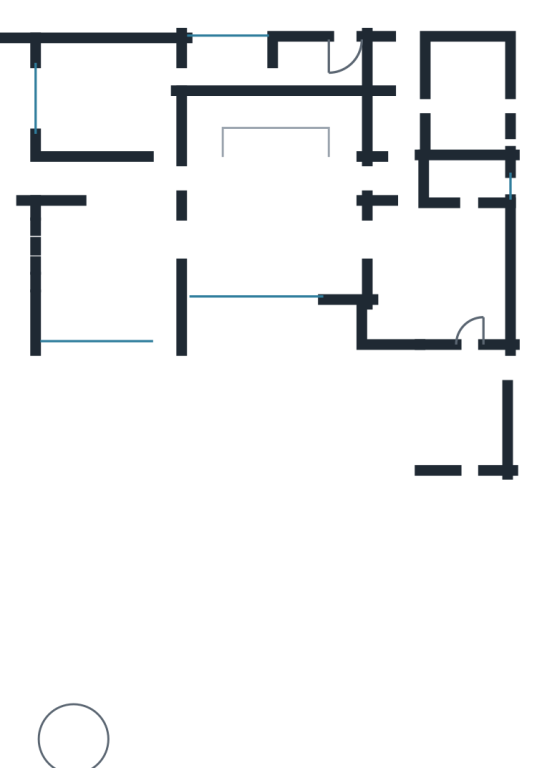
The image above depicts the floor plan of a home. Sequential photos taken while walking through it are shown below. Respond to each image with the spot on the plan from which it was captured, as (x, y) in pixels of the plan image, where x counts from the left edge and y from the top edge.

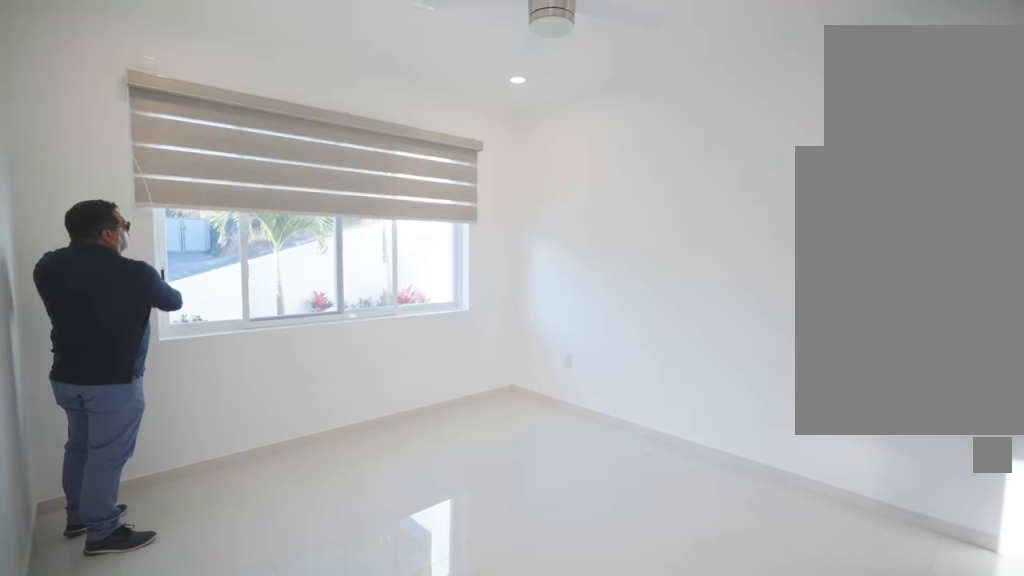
(161, 127)
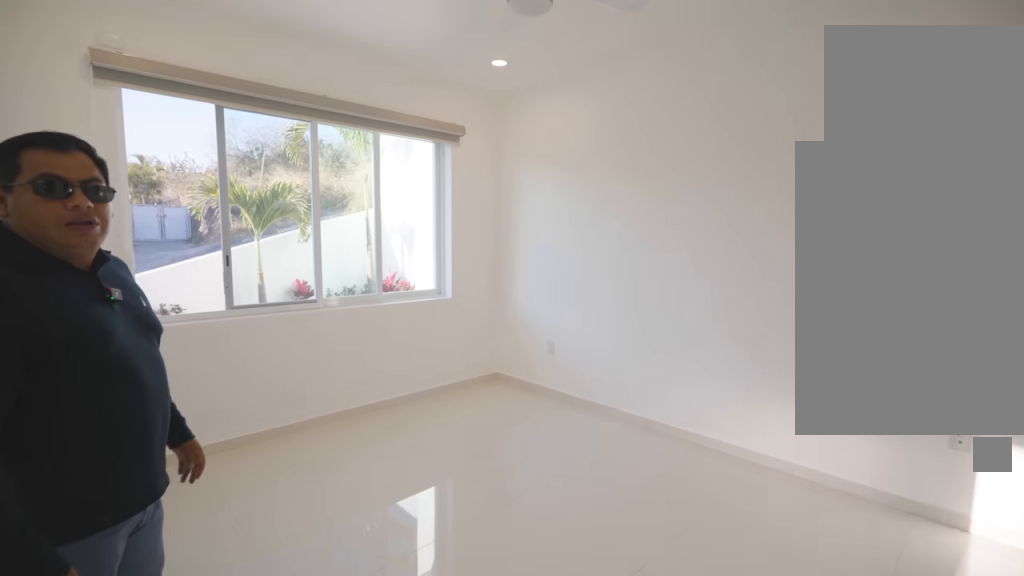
(161, 127)
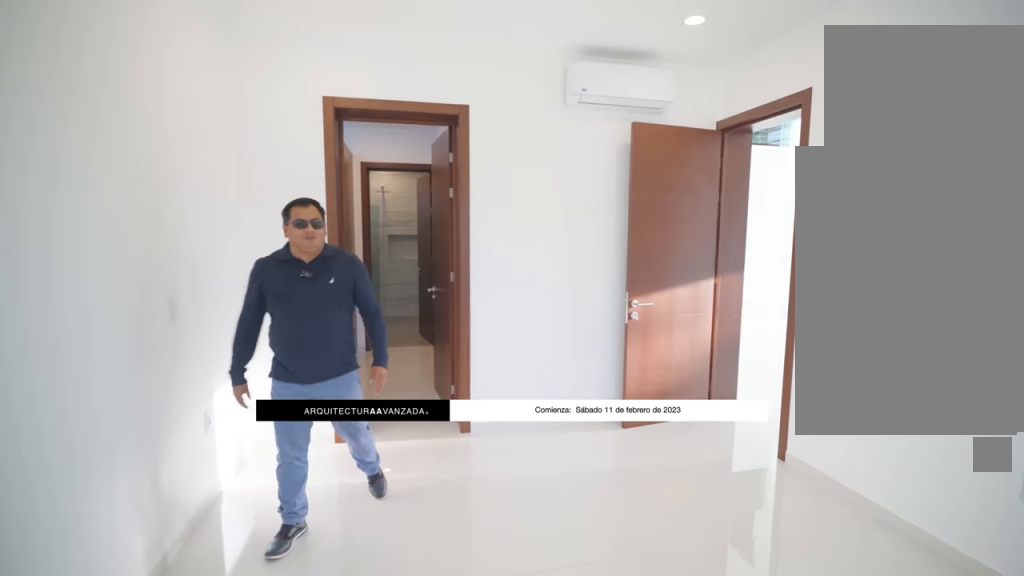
(83, 116)
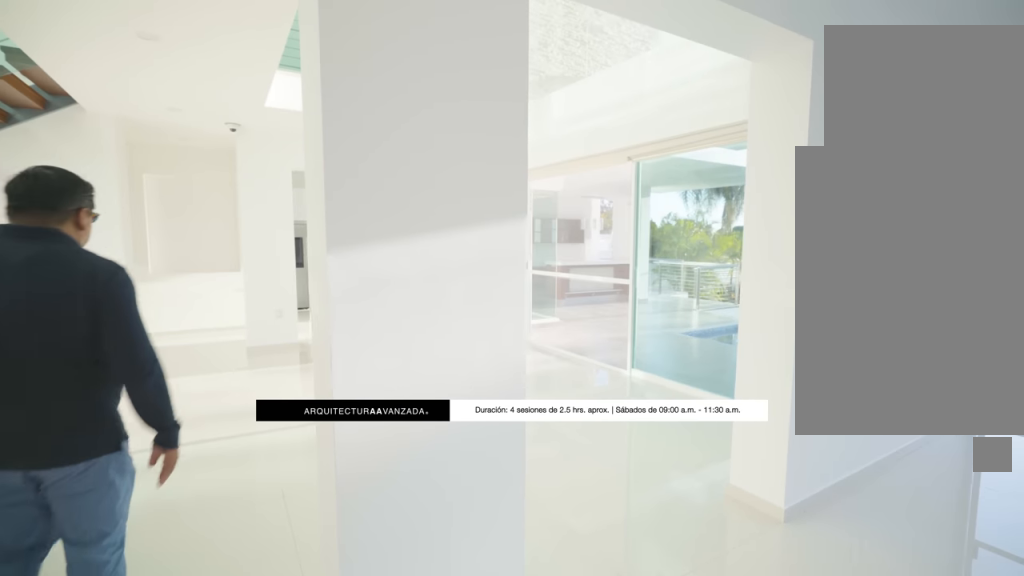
(179, 232)
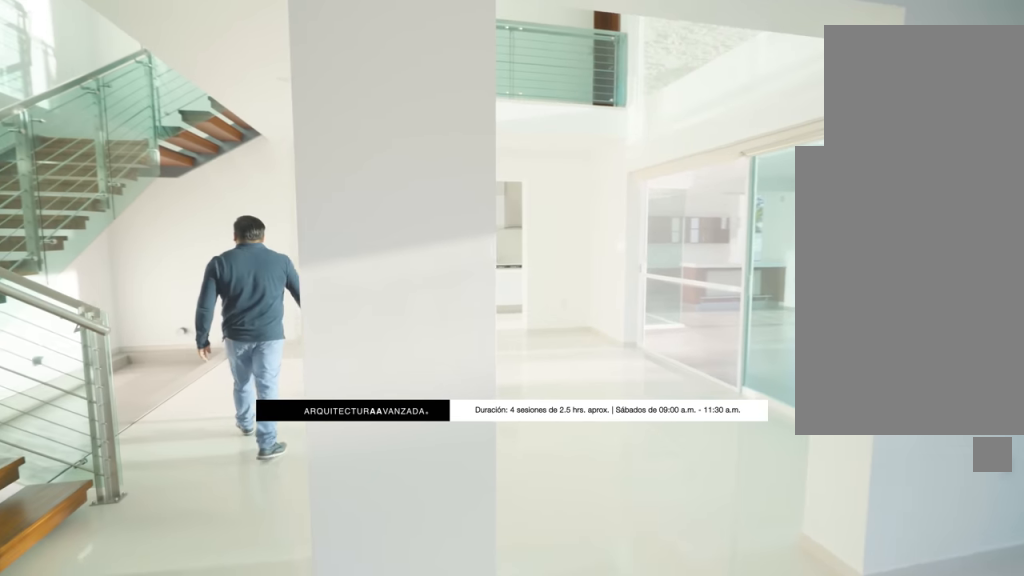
(216, 237)
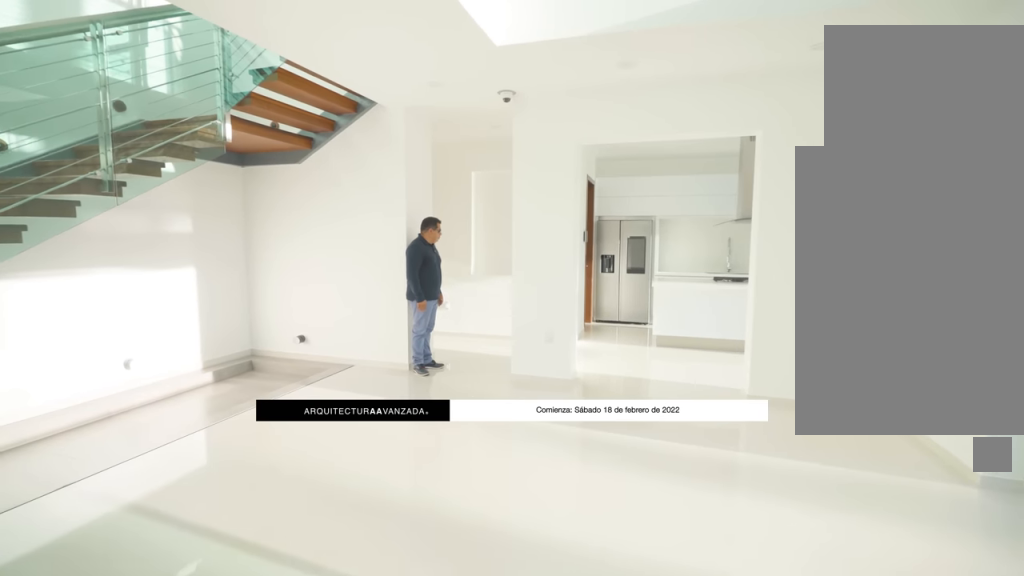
(322, 205)
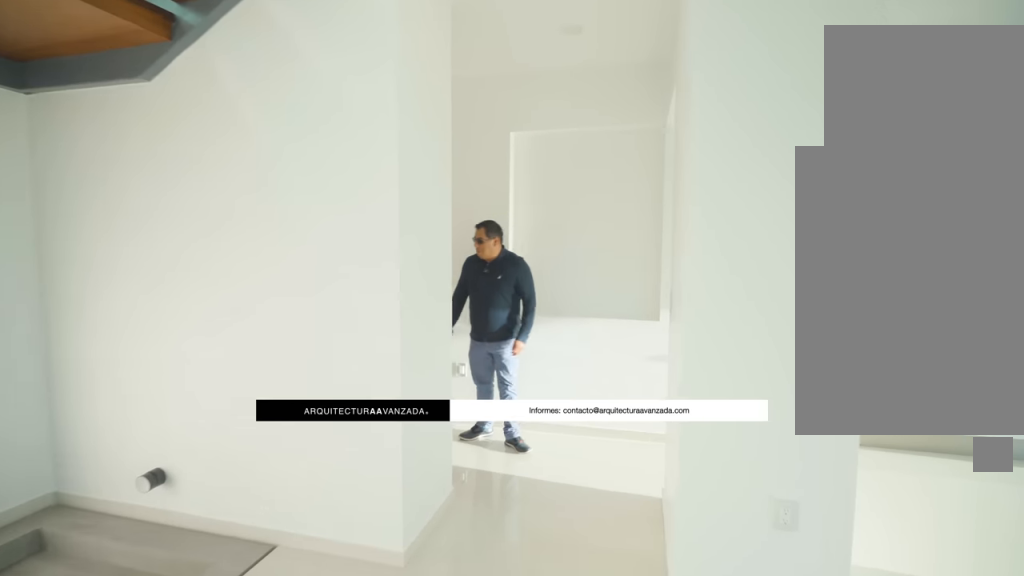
(383, 175)
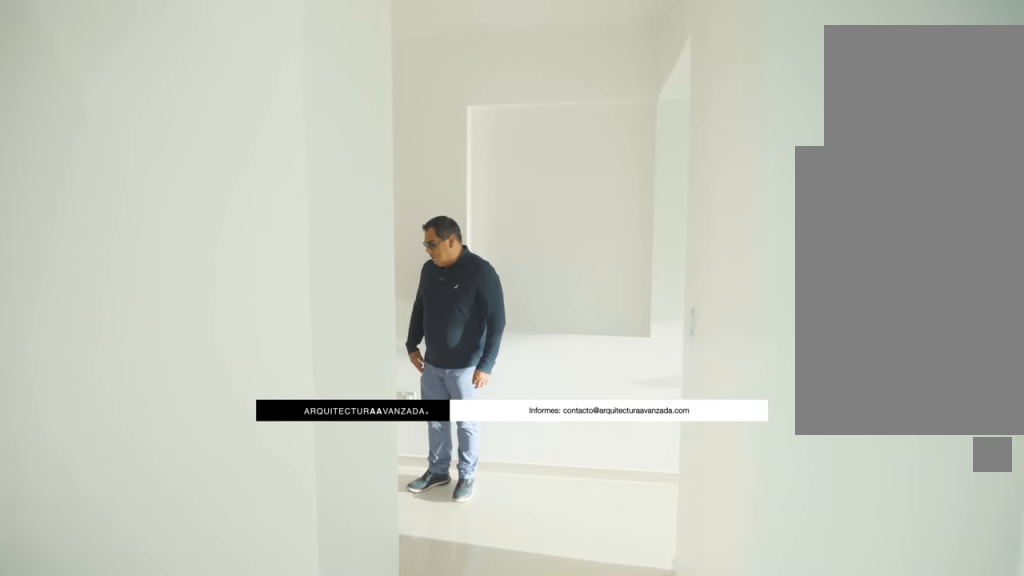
(395, 173)
